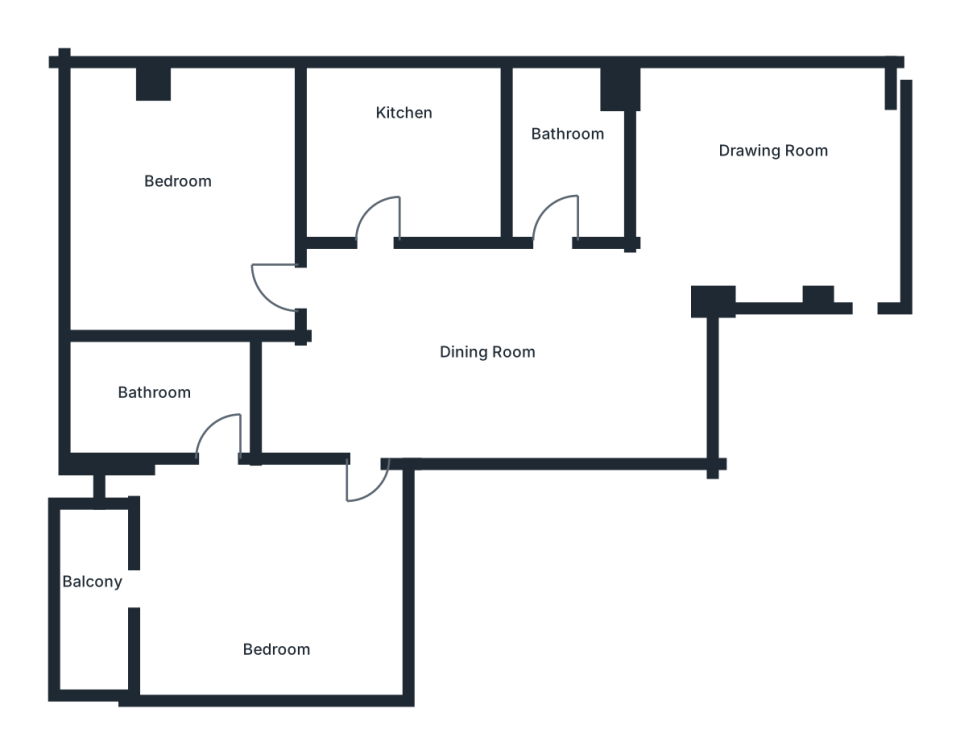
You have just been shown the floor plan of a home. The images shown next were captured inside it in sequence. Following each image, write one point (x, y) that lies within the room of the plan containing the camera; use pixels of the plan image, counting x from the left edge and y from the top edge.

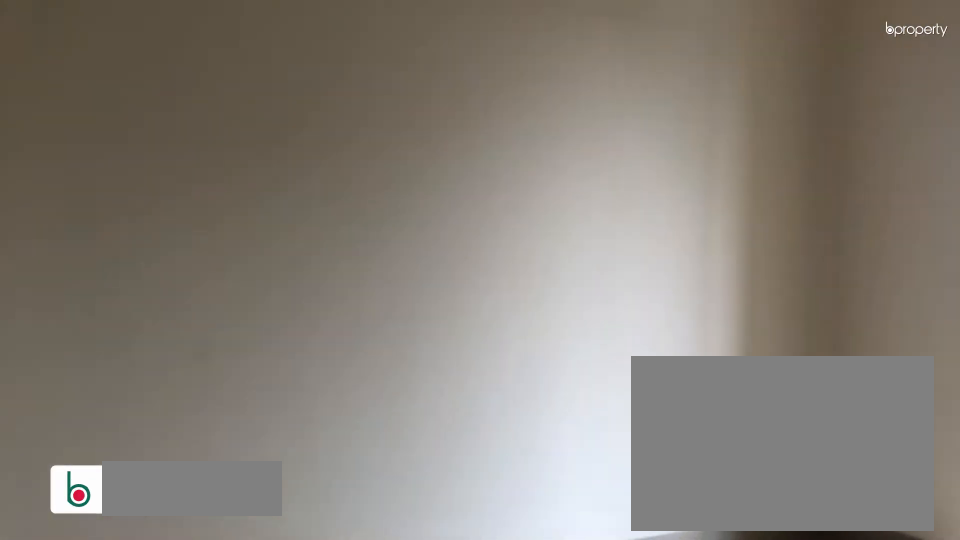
(273, 584)
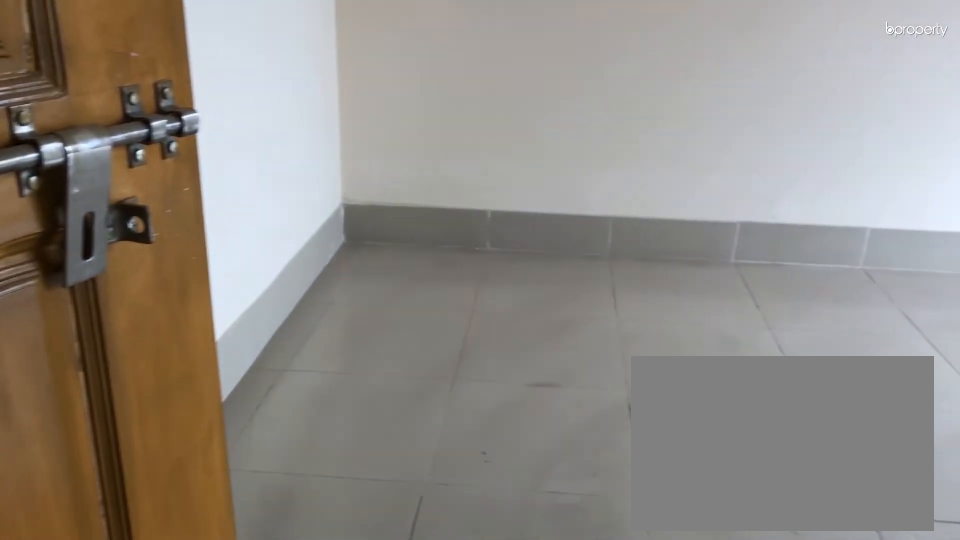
(273, 584)
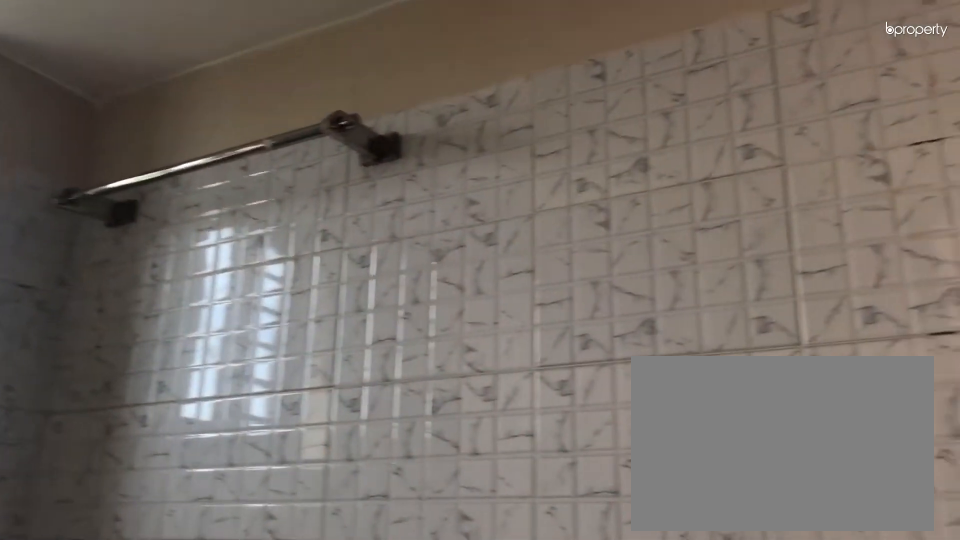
(133, 377)
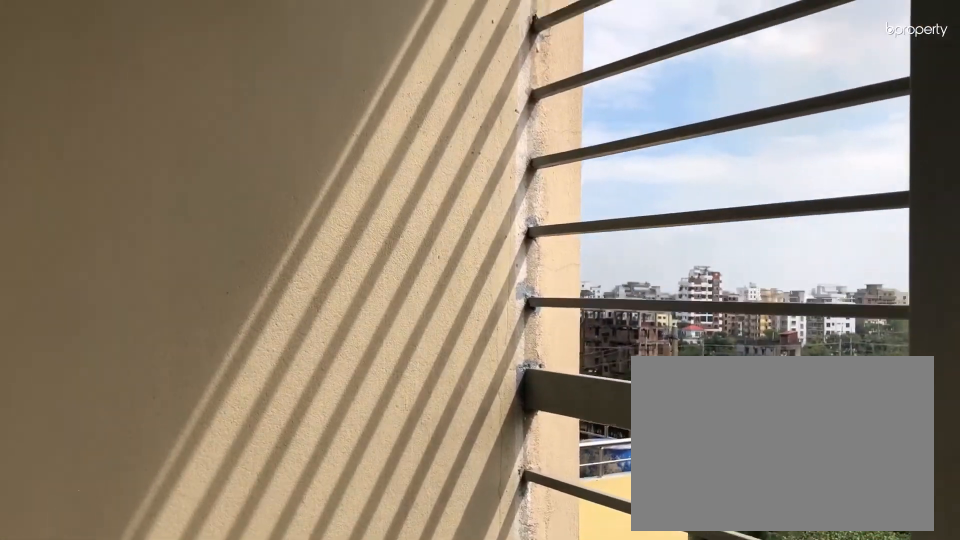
(104, 589)
